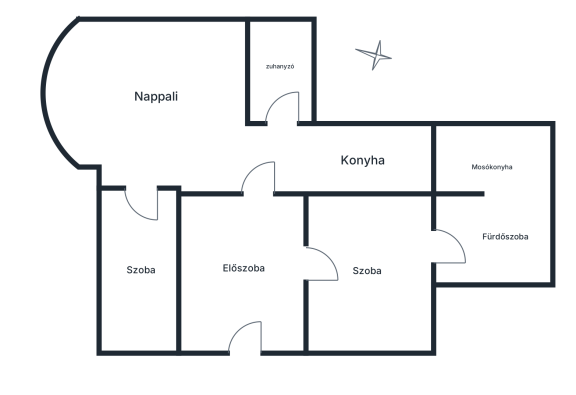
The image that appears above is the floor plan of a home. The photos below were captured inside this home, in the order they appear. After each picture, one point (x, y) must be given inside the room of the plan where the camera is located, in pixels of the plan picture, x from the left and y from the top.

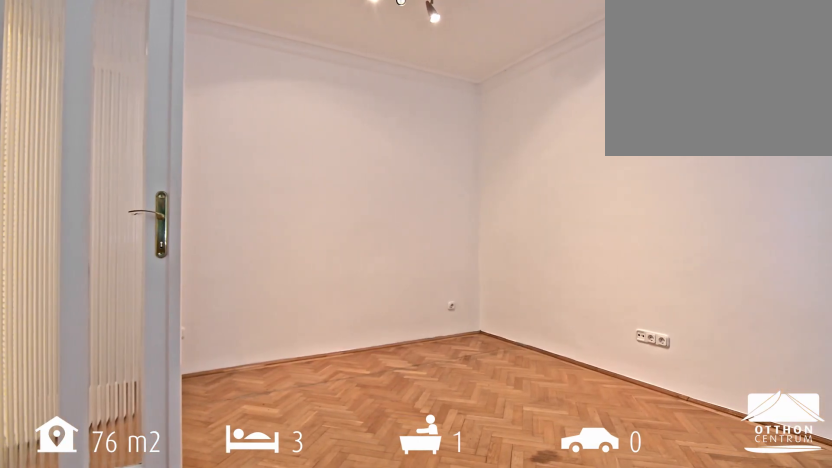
(373, 272)
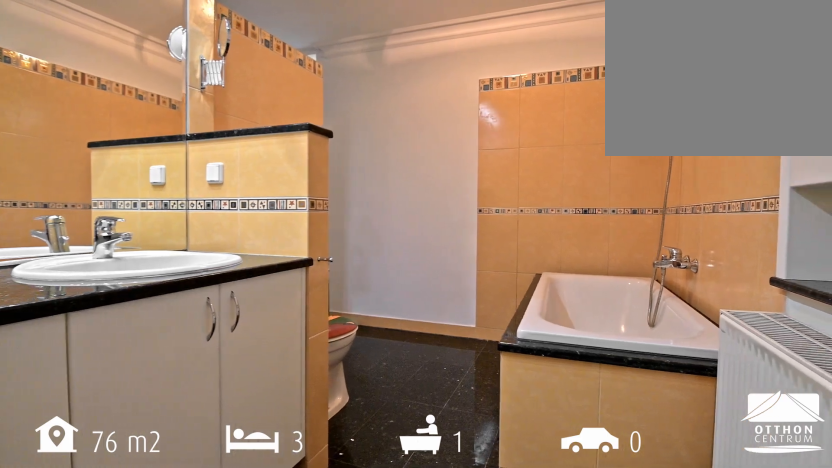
(498, 239)
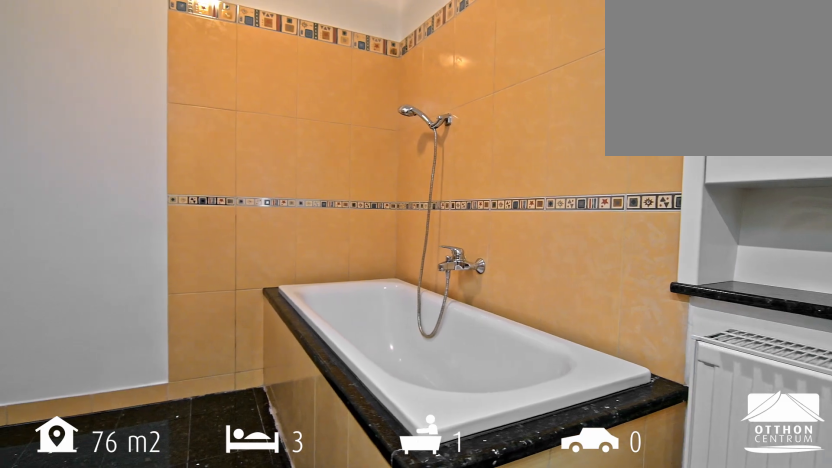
(498, 239)
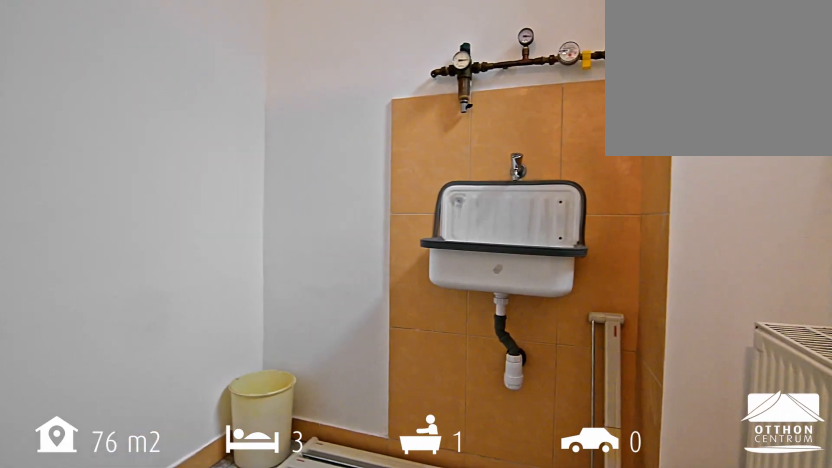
(477, 160)
